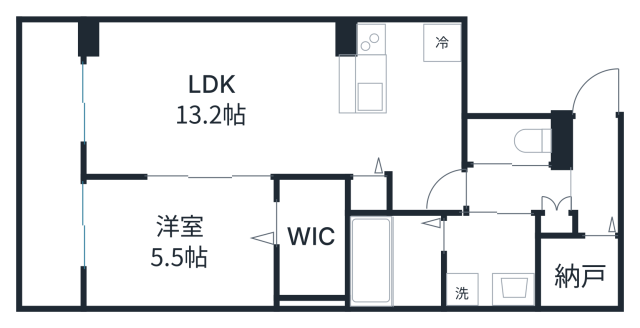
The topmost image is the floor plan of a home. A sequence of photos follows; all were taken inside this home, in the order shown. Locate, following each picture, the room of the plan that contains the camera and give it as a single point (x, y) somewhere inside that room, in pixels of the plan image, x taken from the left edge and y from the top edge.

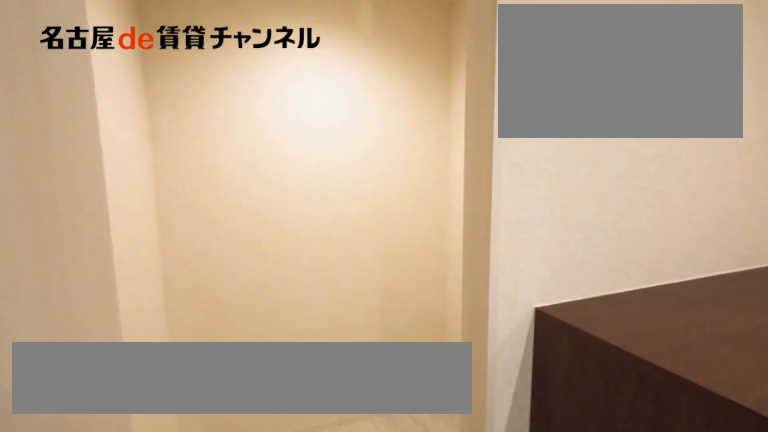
(577, 270)
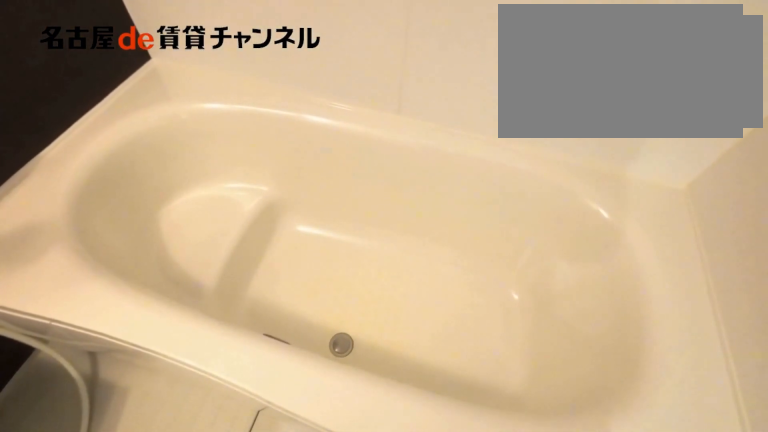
(394, 260)
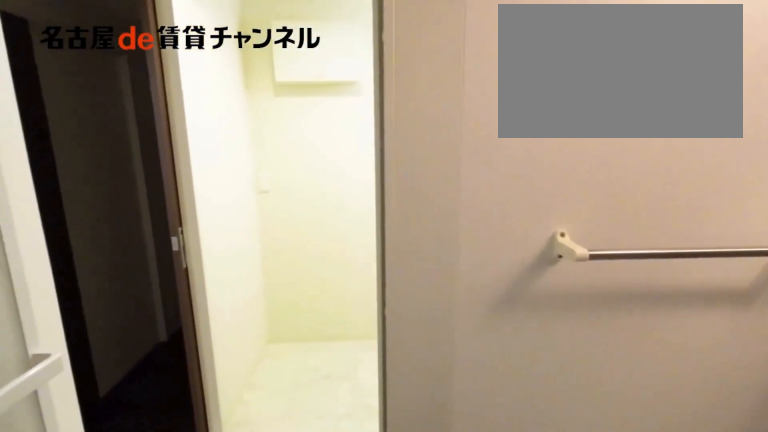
(394, 260)
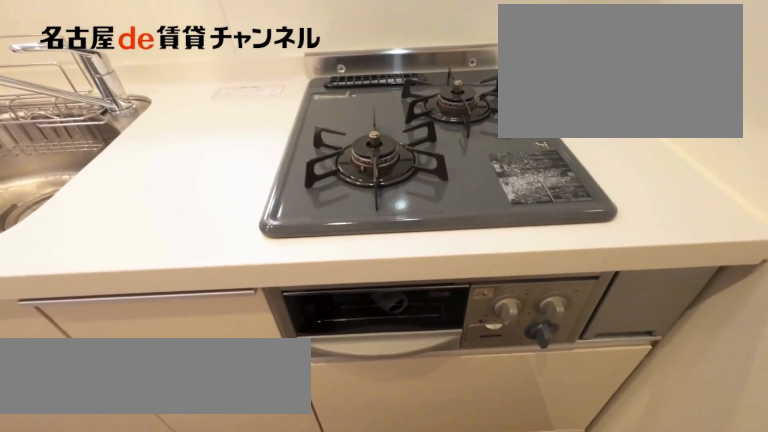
(365, 74)
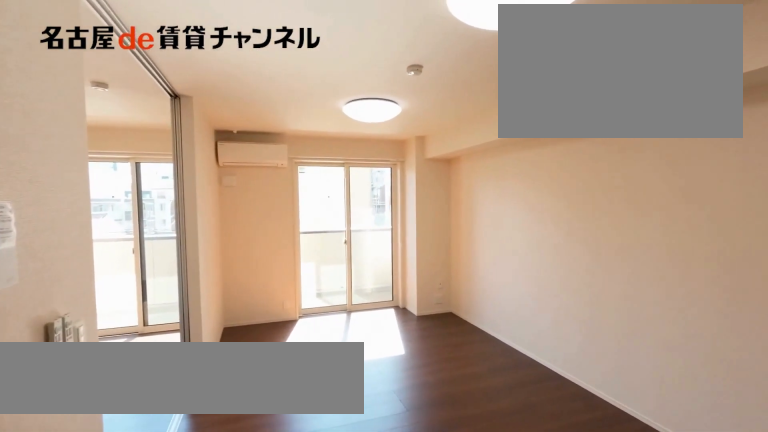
(247, 105)
